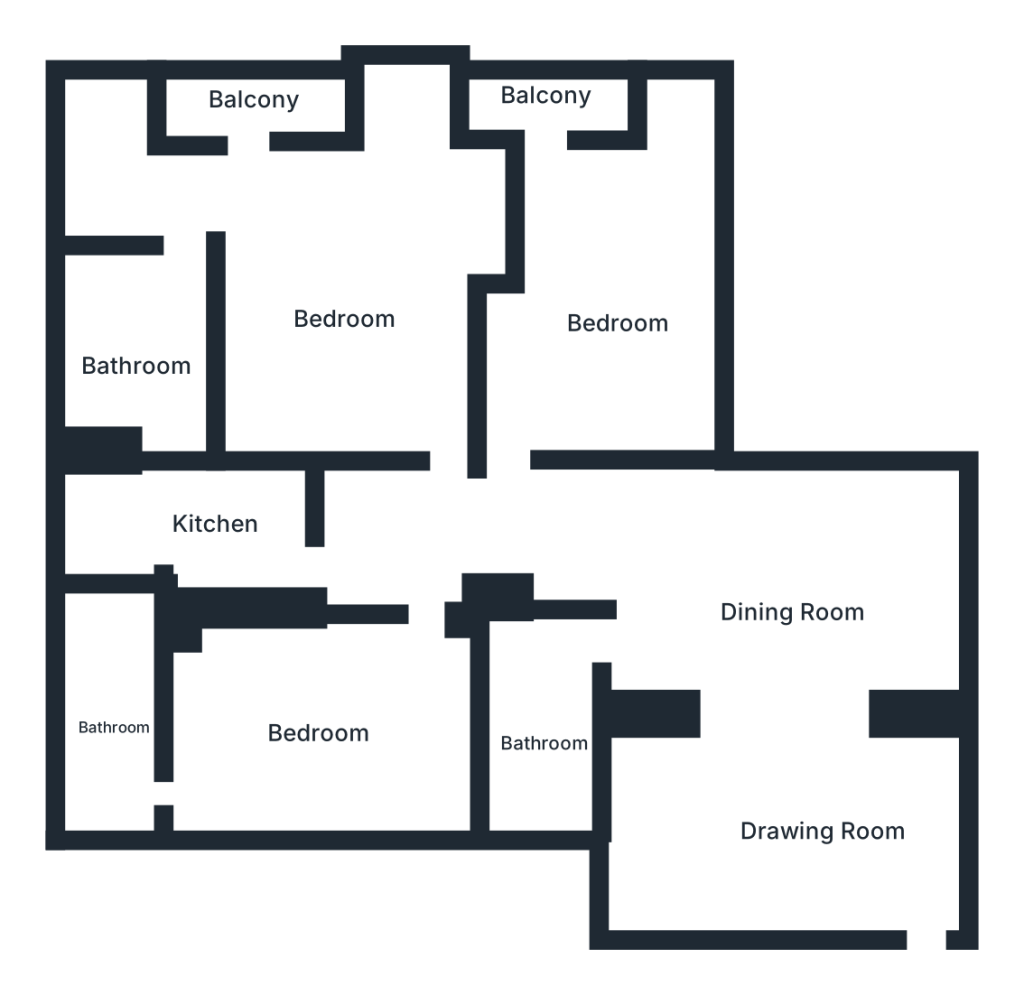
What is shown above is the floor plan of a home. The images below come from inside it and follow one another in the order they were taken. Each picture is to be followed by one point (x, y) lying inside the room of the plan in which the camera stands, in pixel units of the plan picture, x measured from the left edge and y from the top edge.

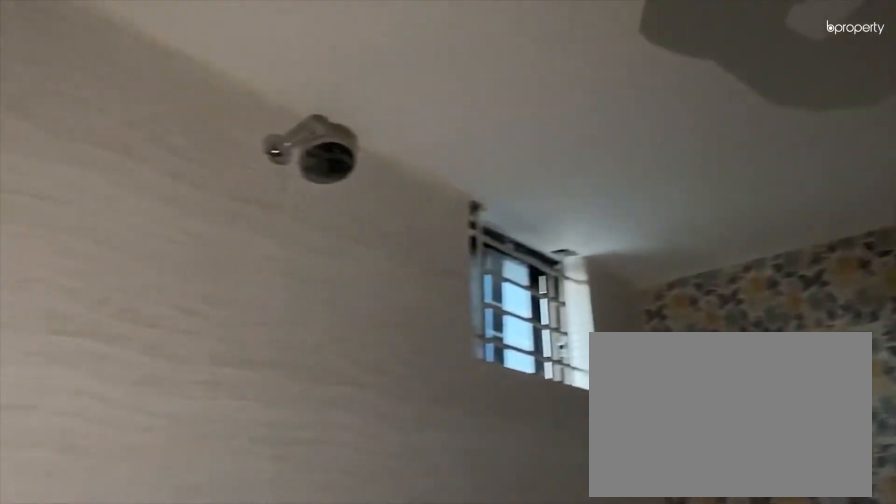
(116, 733)
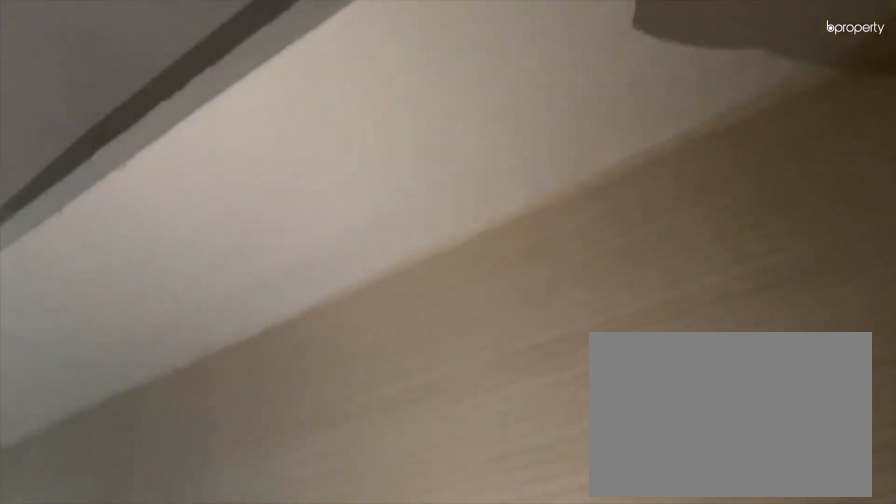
(212, 522)
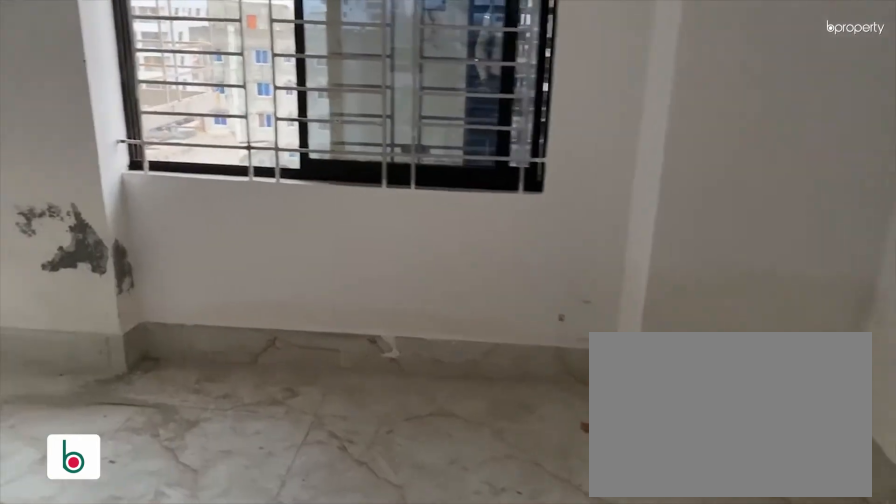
(353, 315)
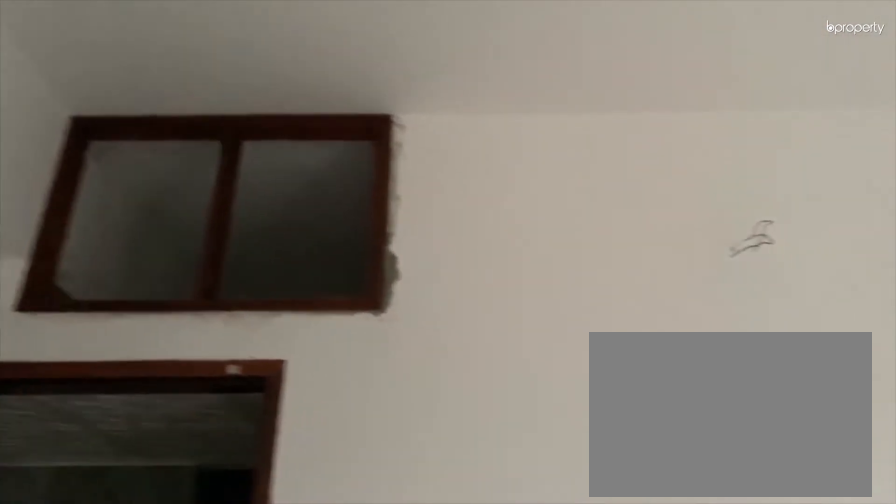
(353, 315)
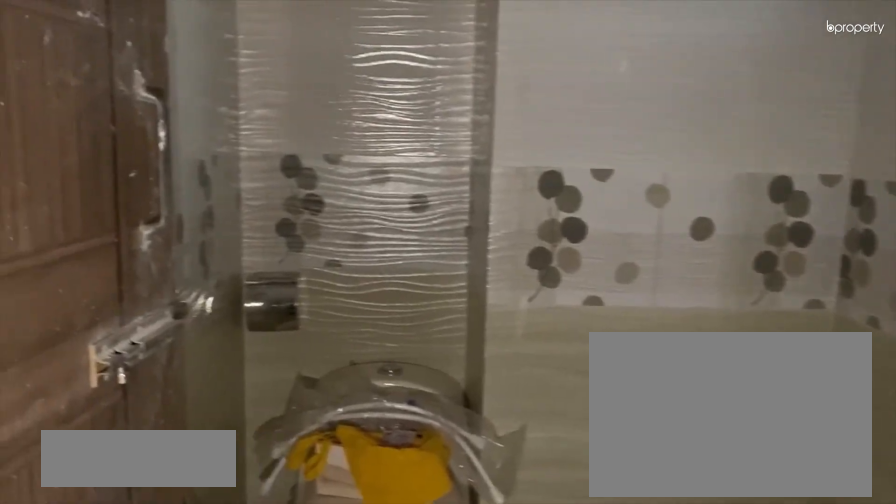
(137, 366)
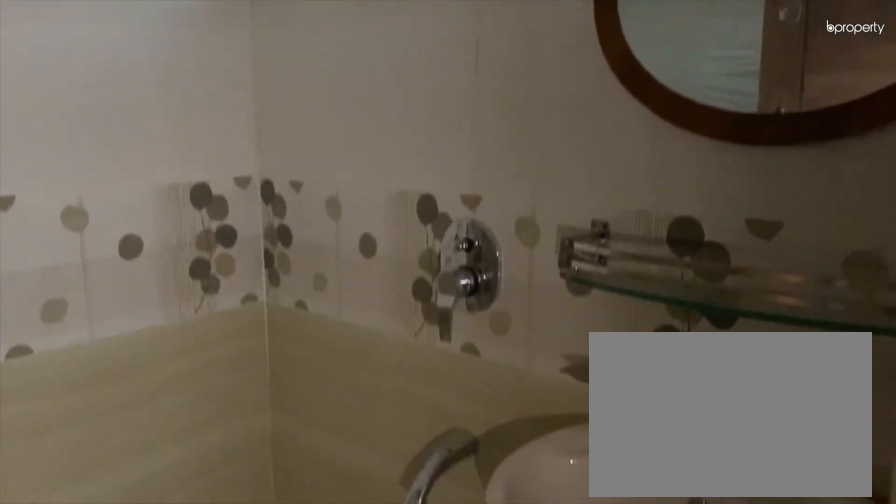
(137, 366)
